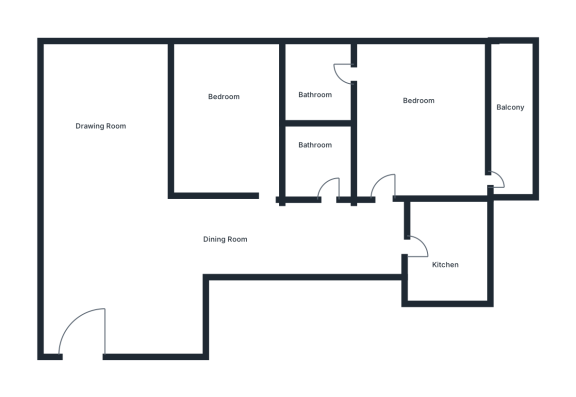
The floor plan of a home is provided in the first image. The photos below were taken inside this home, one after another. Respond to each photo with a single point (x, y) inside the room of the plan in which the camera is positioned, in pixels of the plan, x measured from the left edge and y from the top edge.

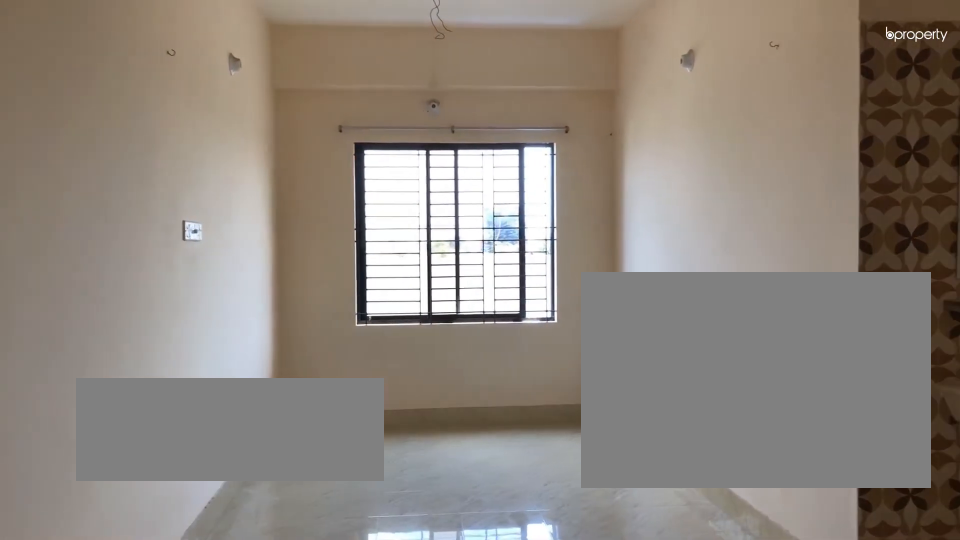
(127, 247)
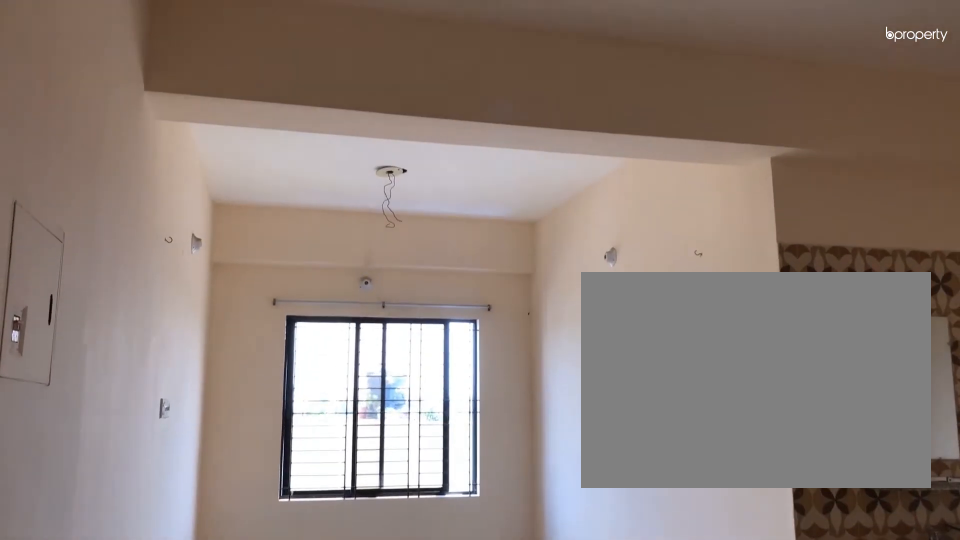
(127, 247)
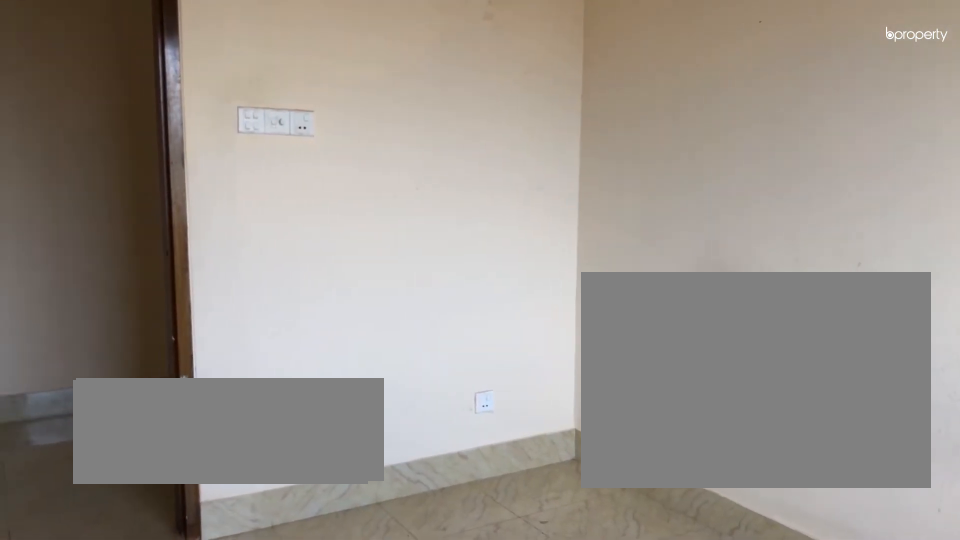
(232, 126)
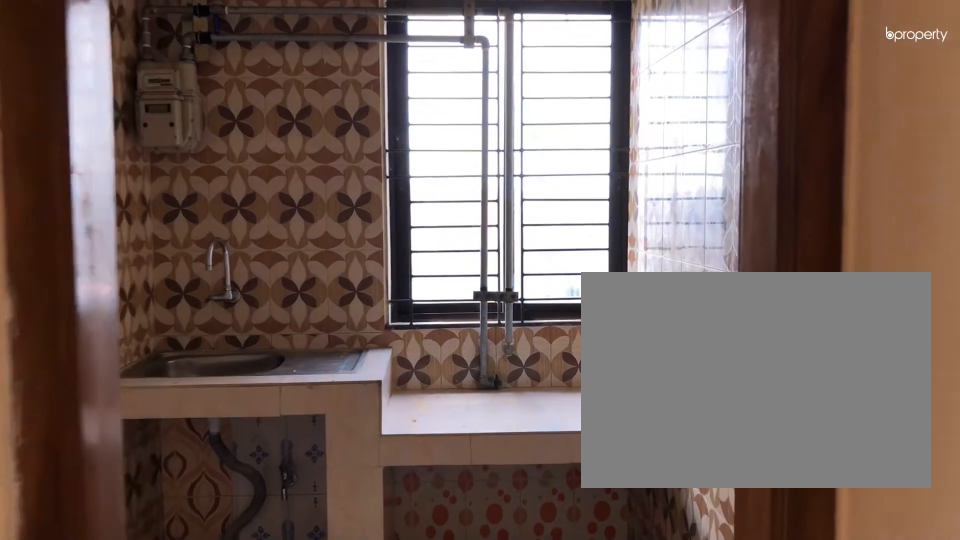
(446, 246)
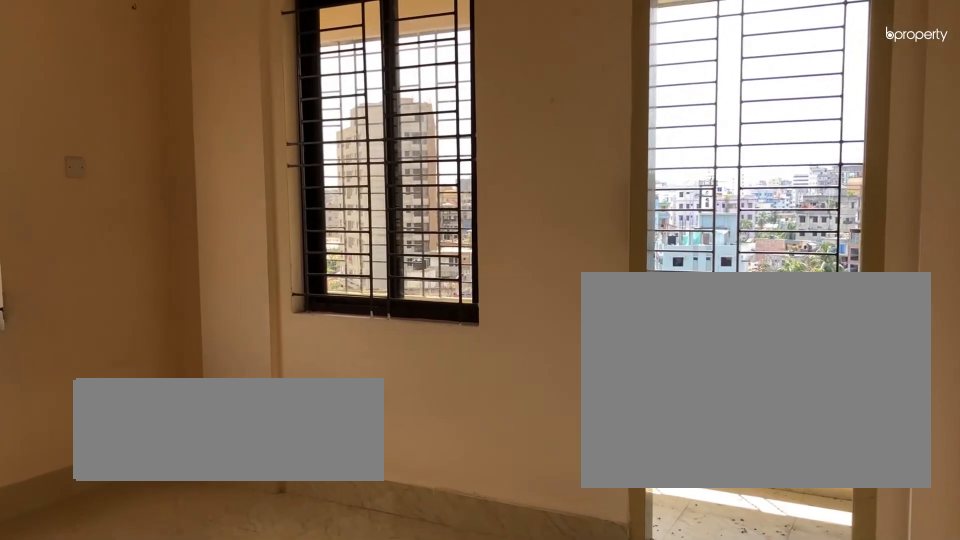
(420, 112)
